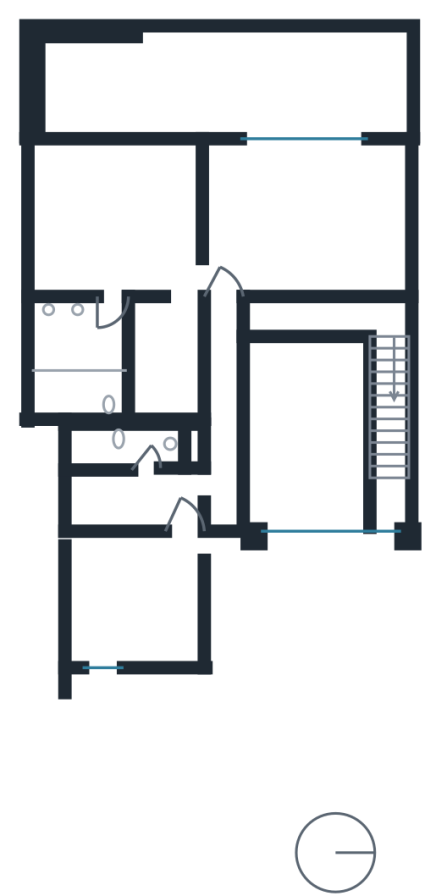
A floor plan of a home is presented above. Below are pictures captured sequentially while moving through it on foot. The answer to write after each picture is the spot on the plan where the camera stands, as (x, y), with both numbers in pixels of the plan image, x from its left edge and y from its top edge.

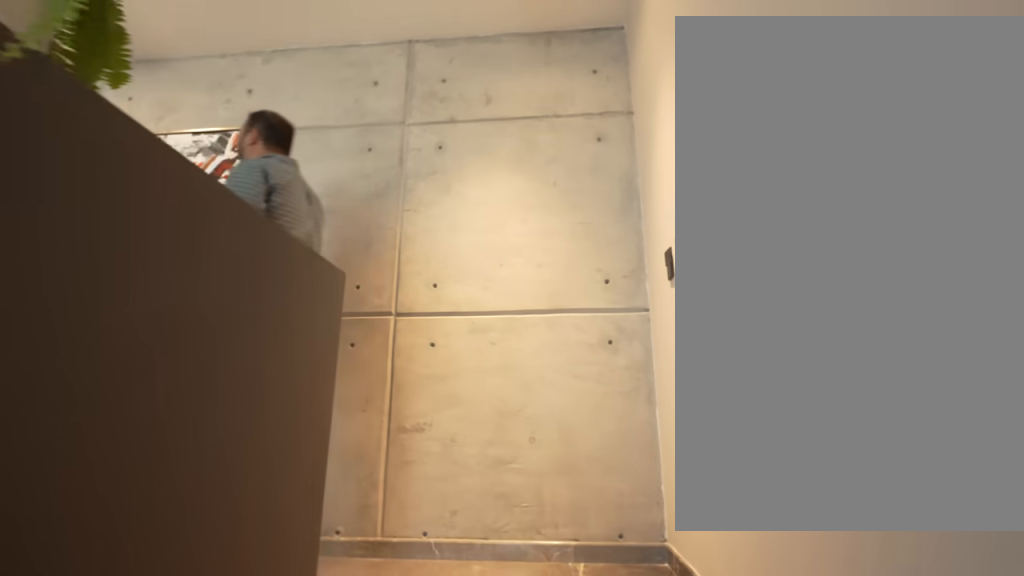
(389, 390)
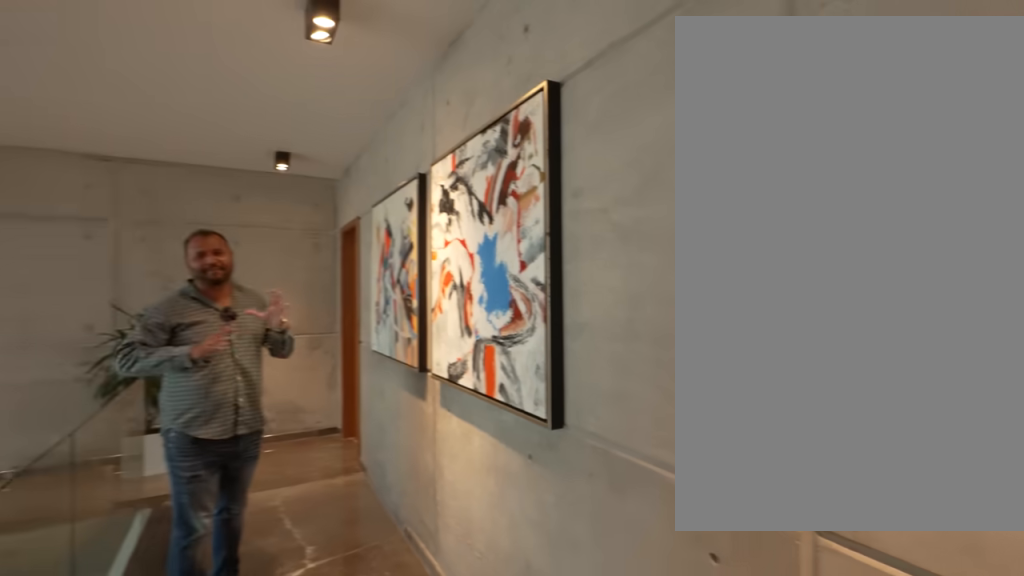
(396, 327)
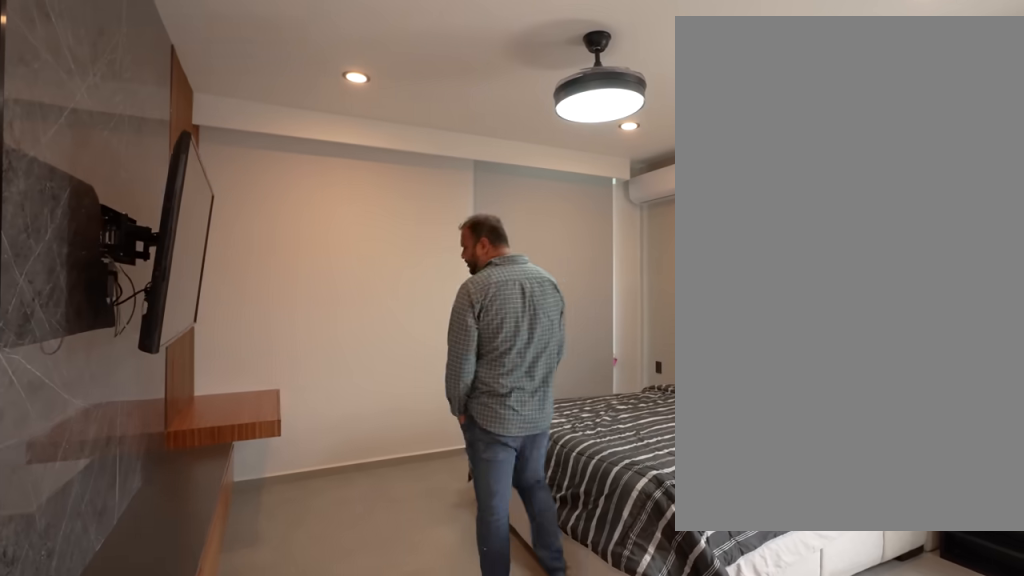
(187, 496)
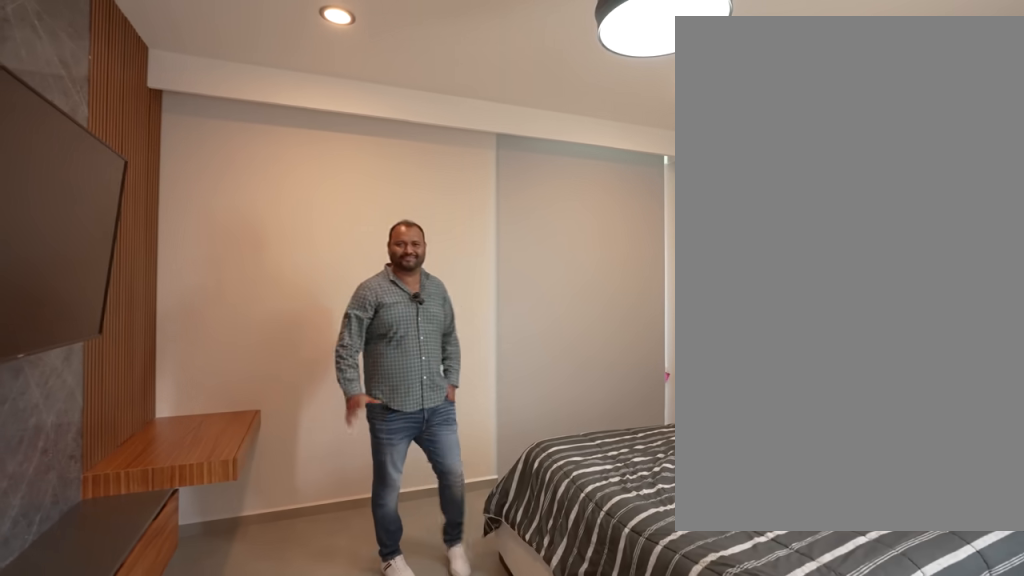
(171, 567)
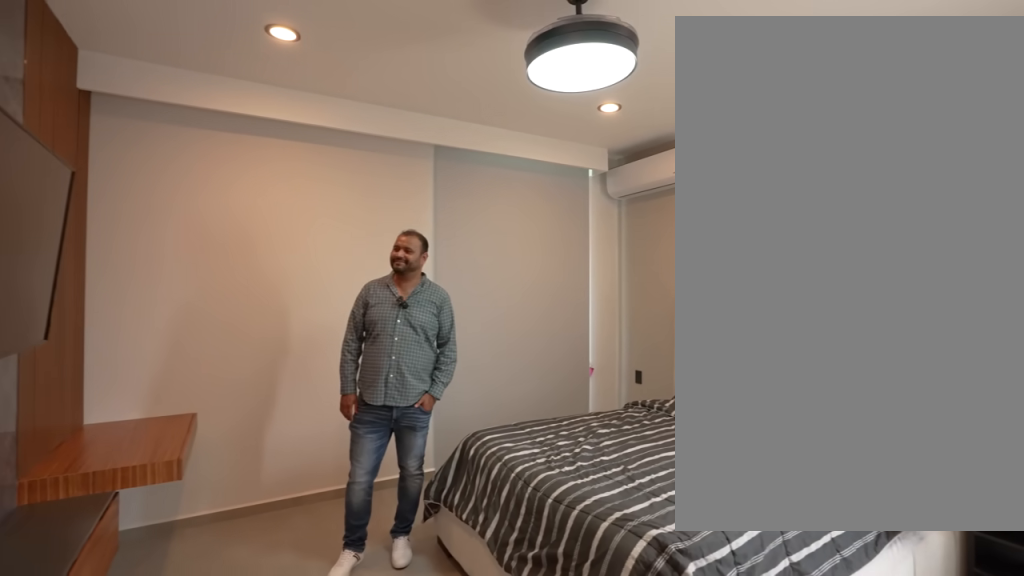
(171, 567)
